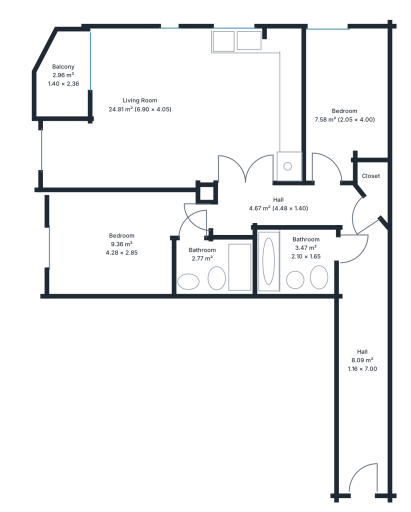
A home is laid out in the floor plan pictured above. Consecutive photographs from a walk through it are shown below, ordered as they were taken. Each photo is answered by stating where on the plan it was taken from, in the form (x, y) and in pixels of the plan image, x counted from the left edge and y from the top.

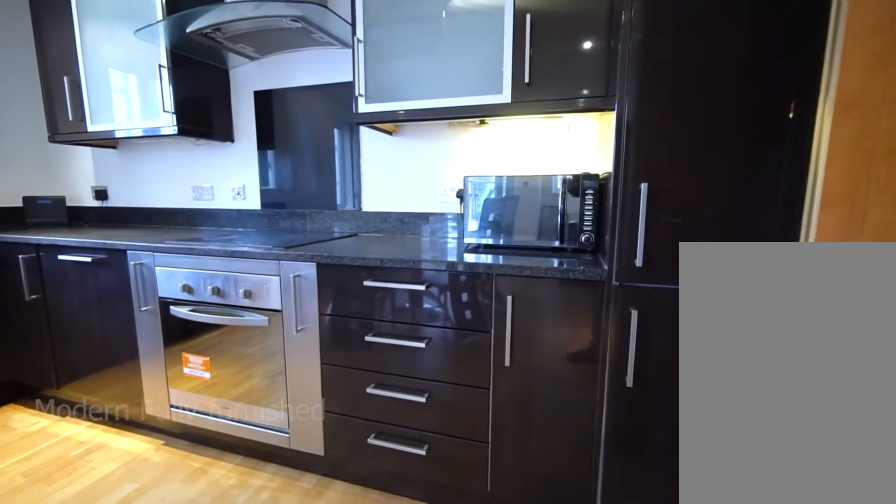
(243, 155)
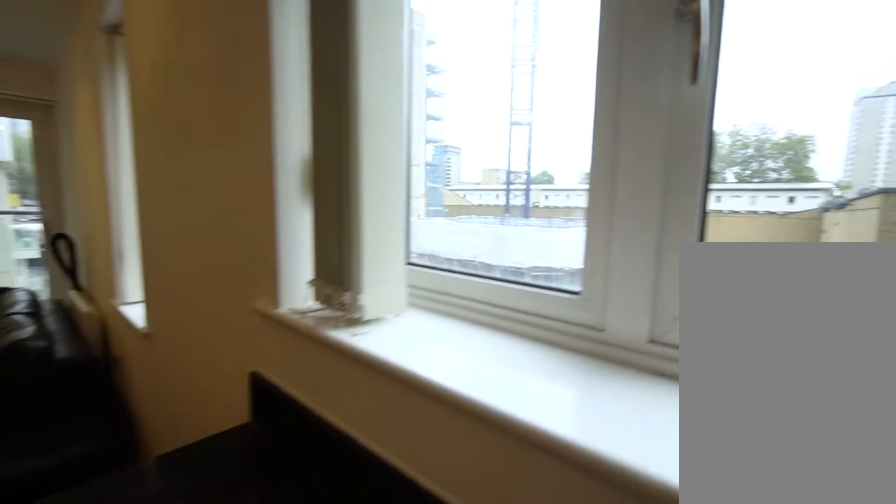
(240, 55)
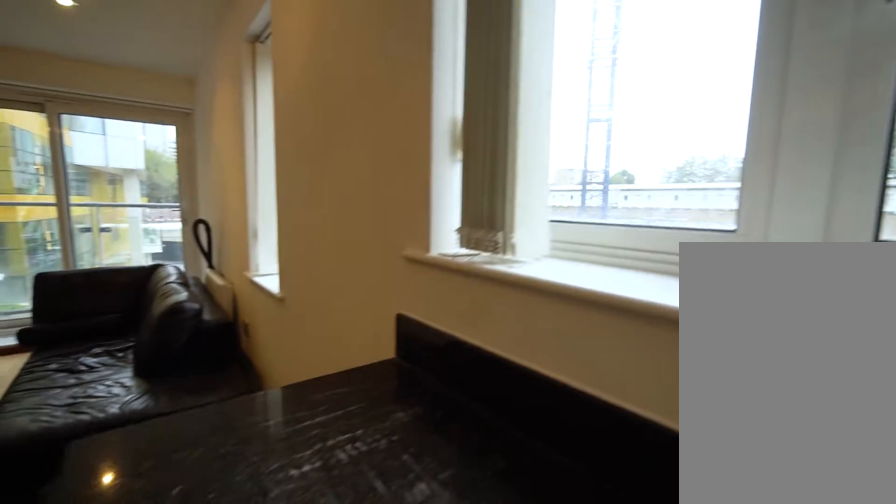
(240, 55)
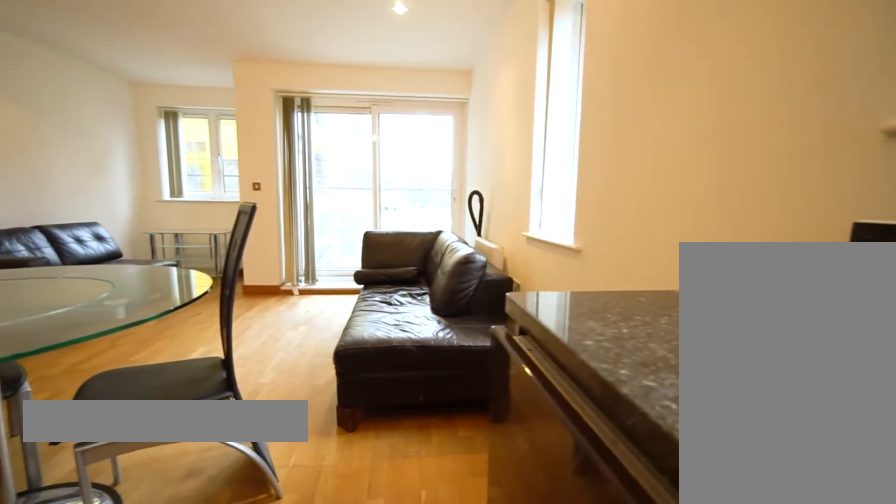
(240, 55)
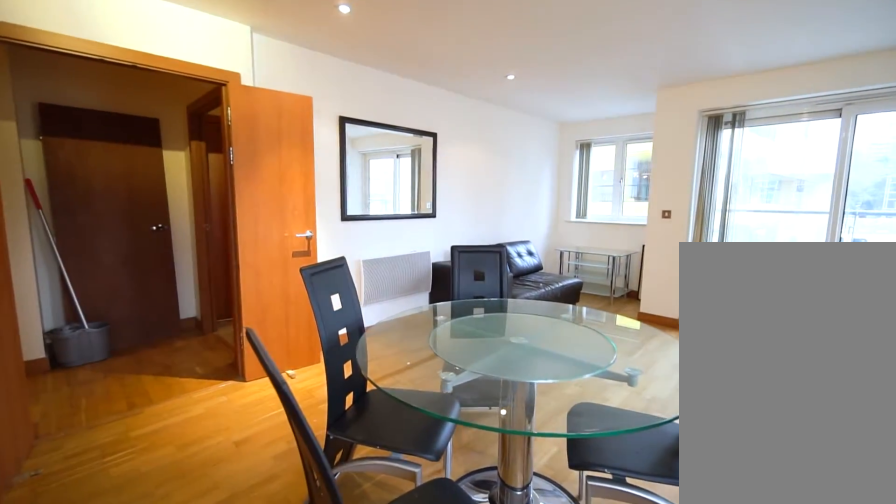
(237, 58)
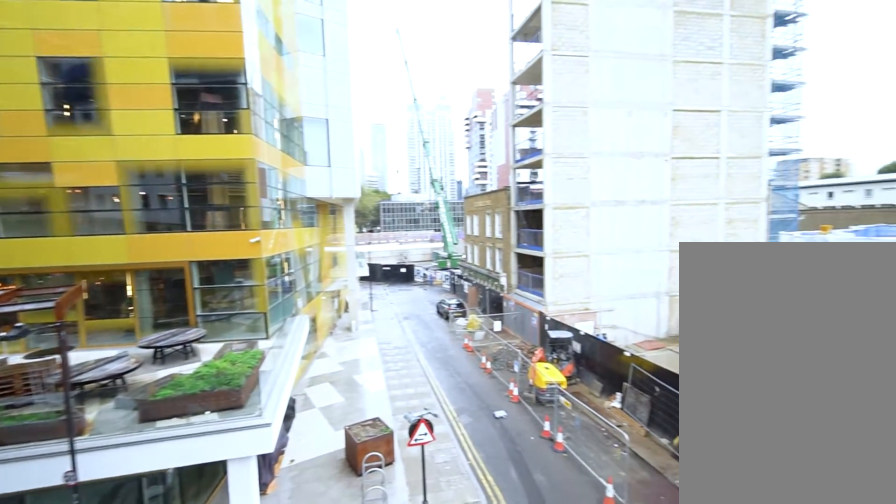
(63, 69)
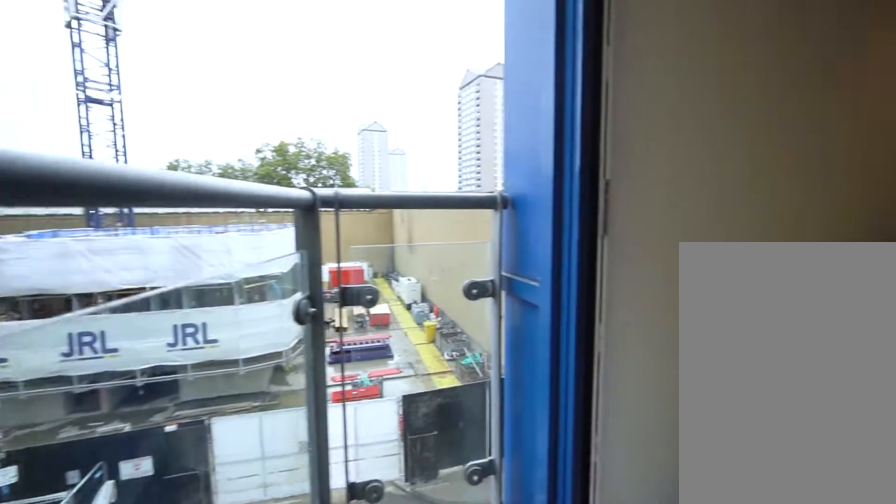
(64, 69)
